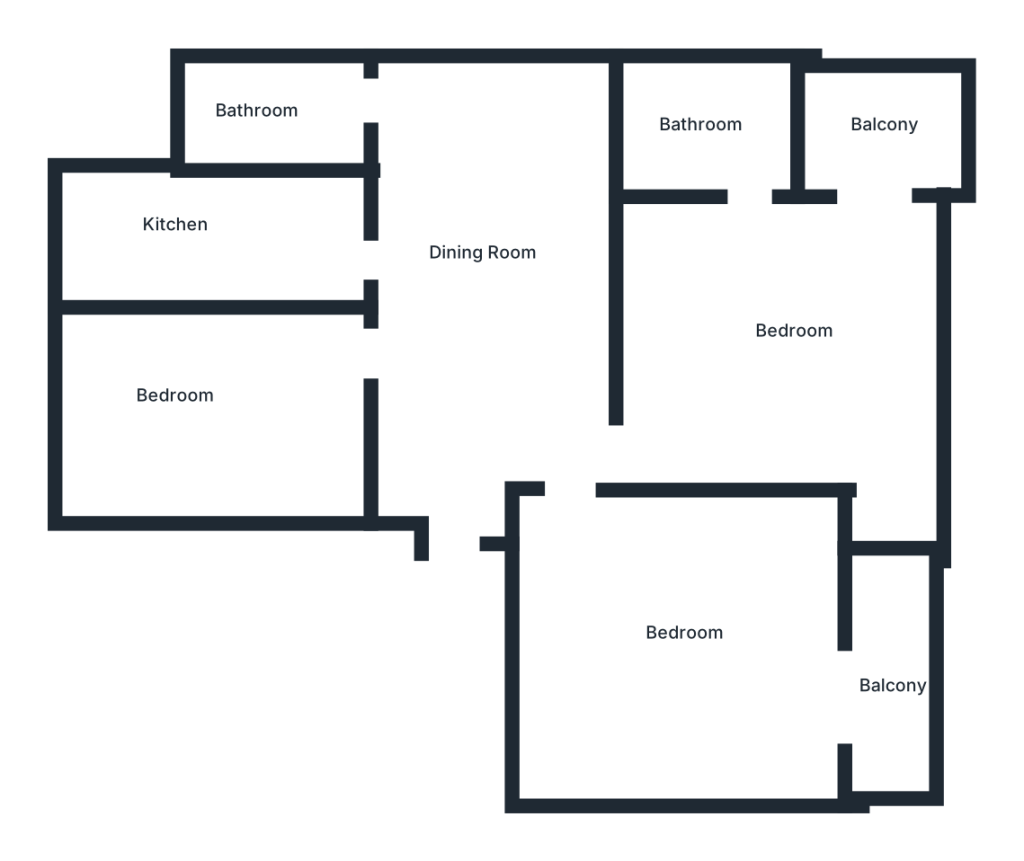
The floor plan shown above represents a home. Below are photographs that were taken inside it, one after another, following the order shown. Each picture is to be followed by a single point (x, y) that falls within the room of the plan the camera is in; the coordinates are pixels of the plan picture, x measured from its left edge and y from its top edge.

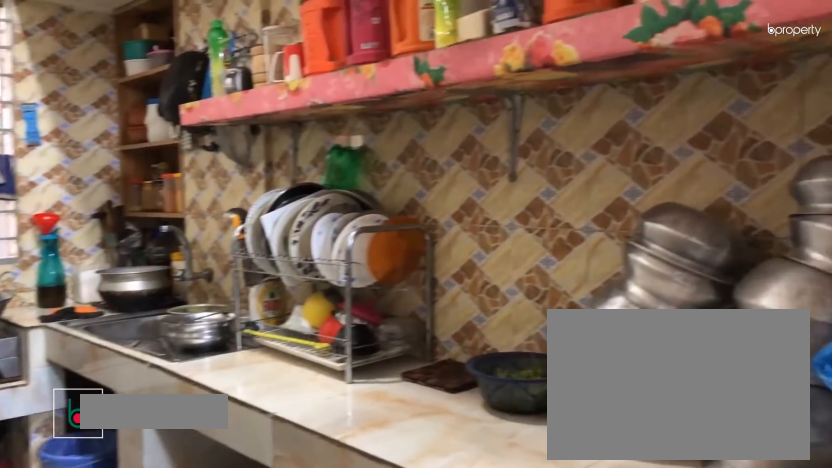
(227, 242)
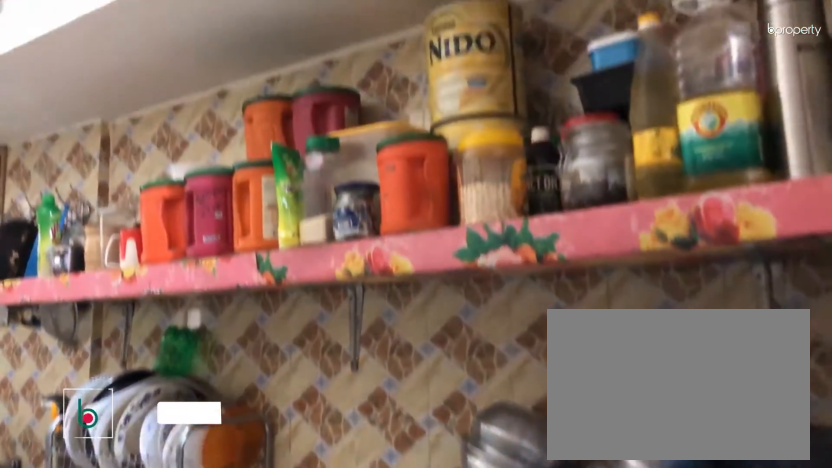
(227, 242)
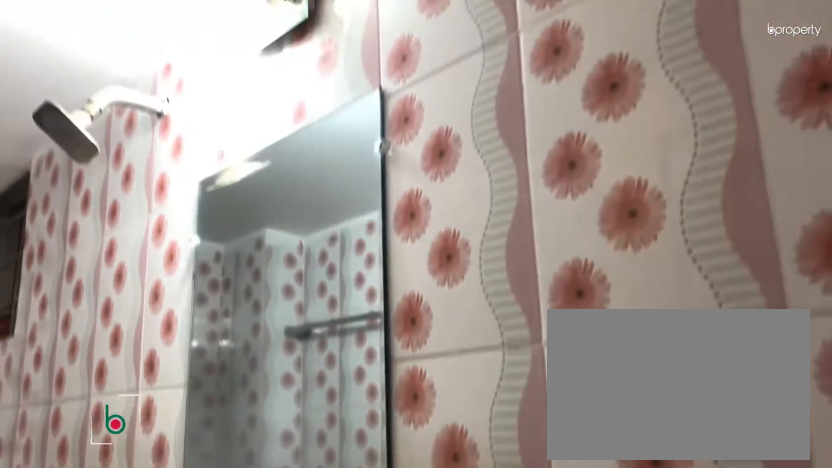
(291, 111)
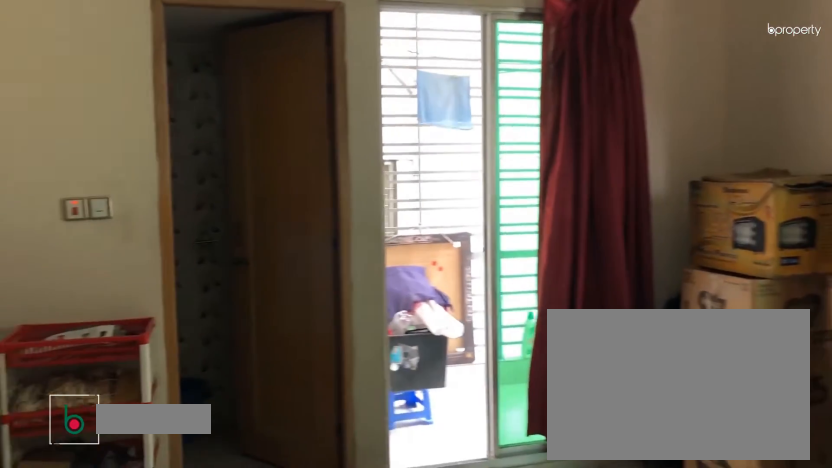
(787, 370)
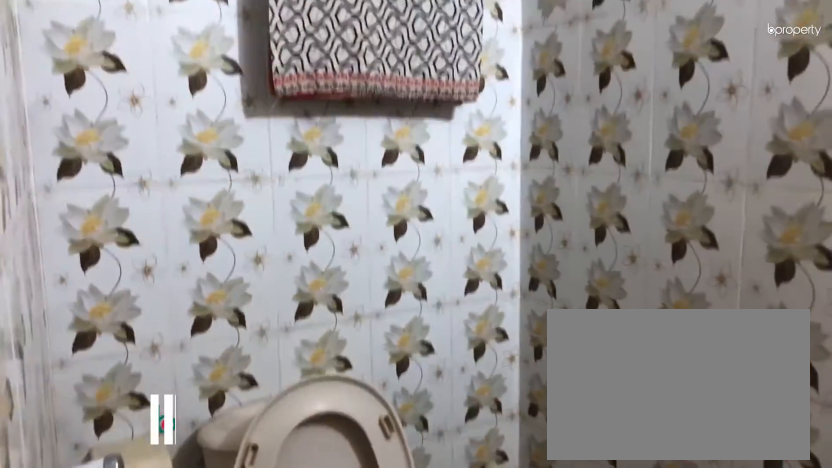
(716, 140)
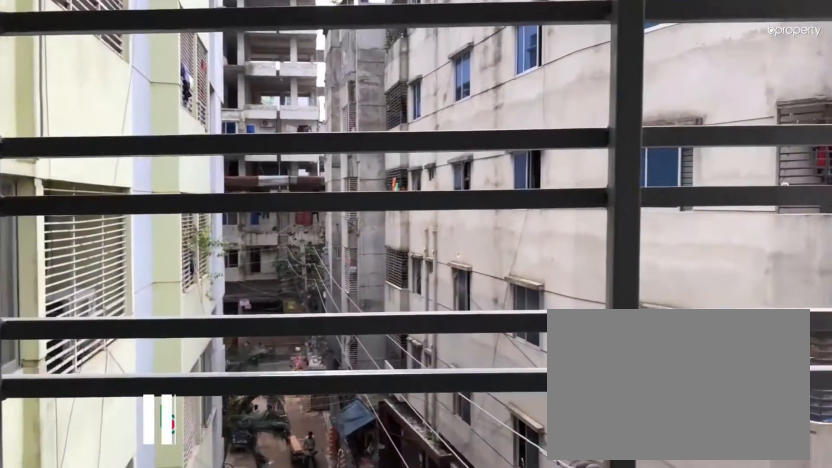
(884, 122)
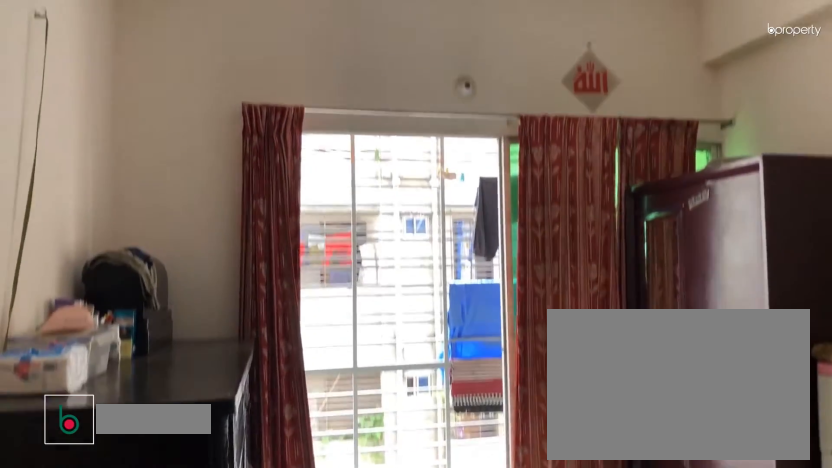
(670, 659)
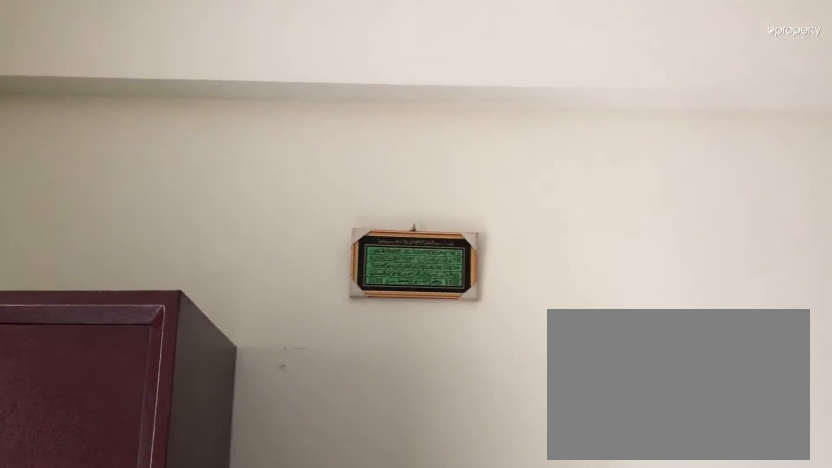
(670, 659)
